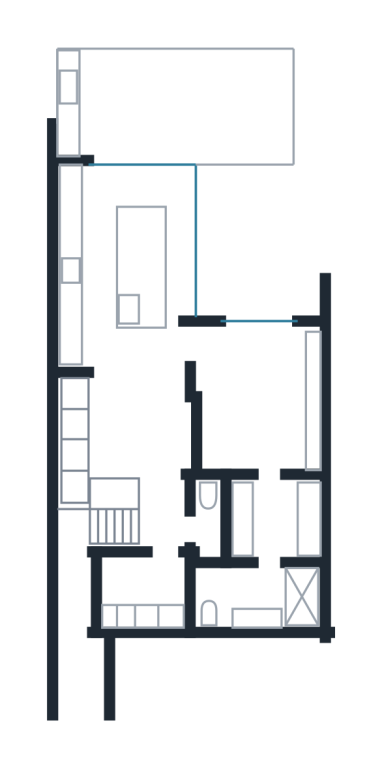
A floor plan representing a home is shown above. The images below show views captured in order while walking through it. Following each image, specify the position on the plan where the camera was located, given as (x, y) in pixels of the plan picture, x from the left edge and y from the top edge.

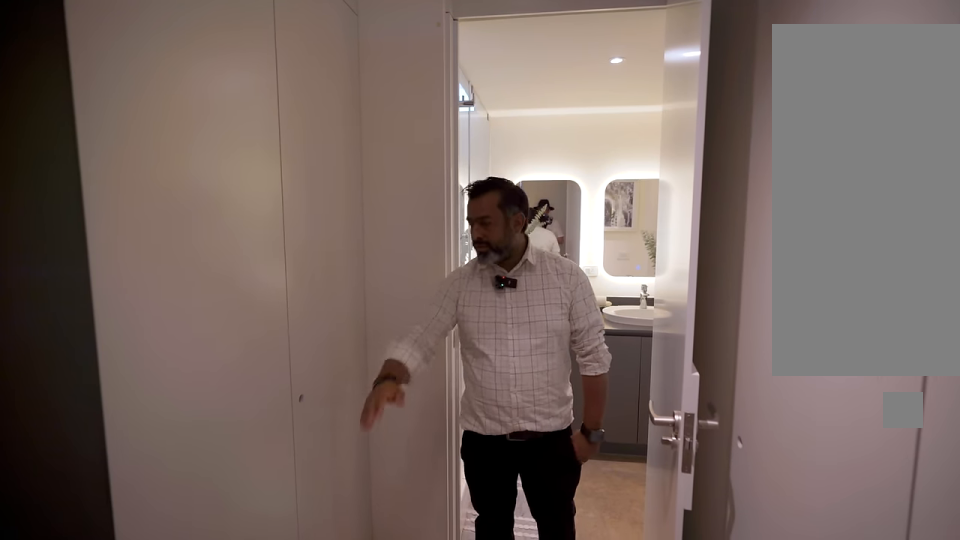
(268, 493)
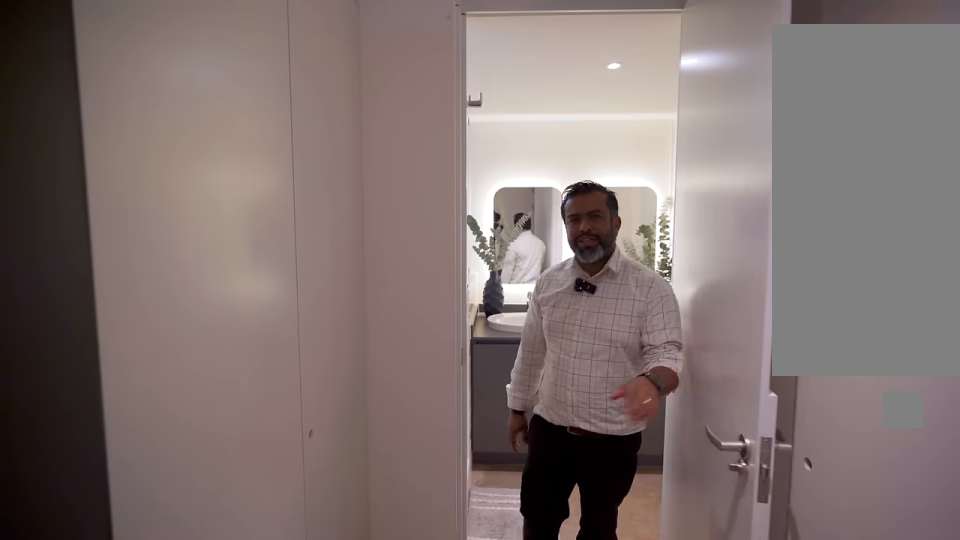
(269, 499)
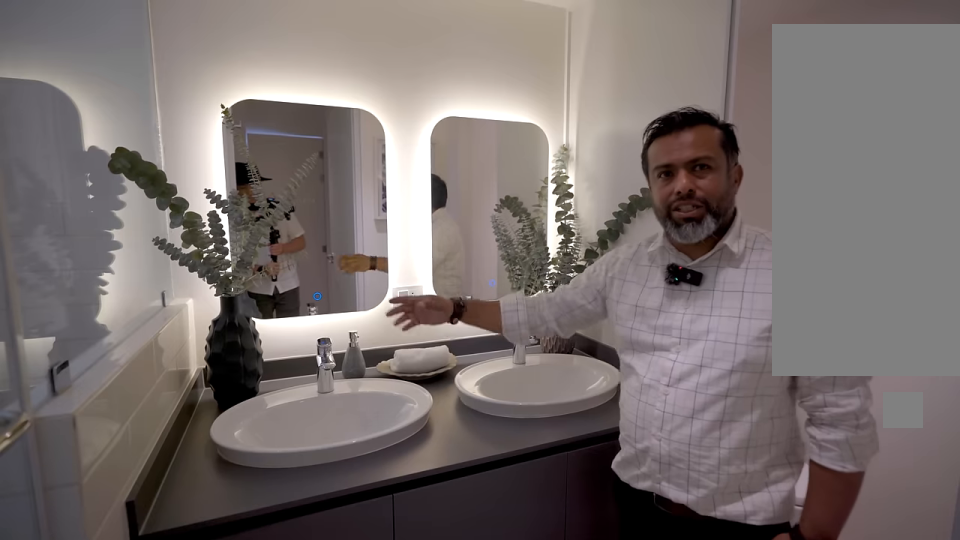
(263, 580)
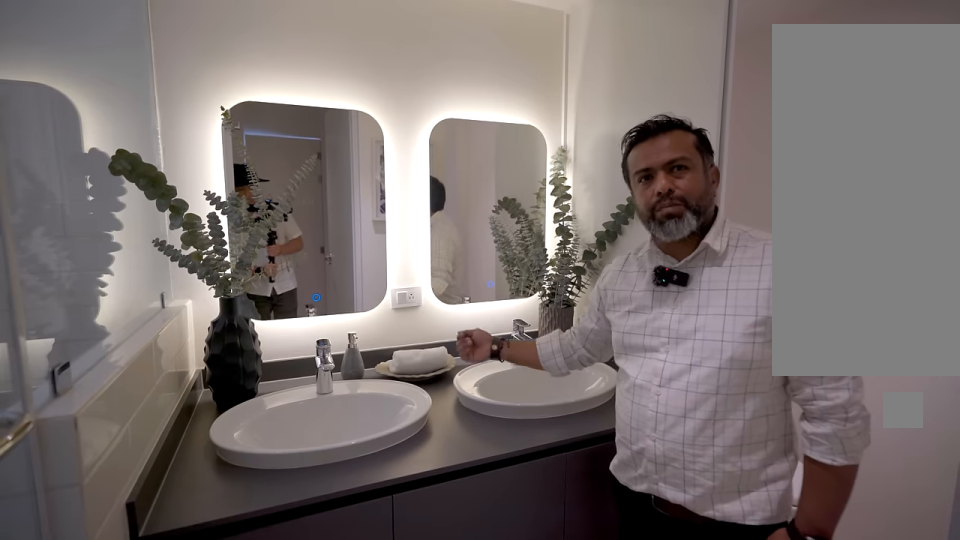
(263, 580)
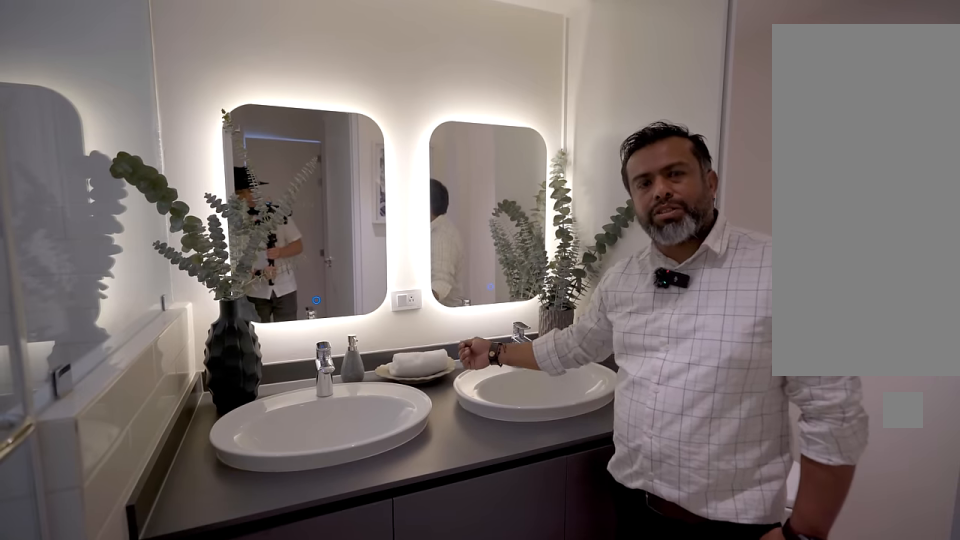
(263, 580)
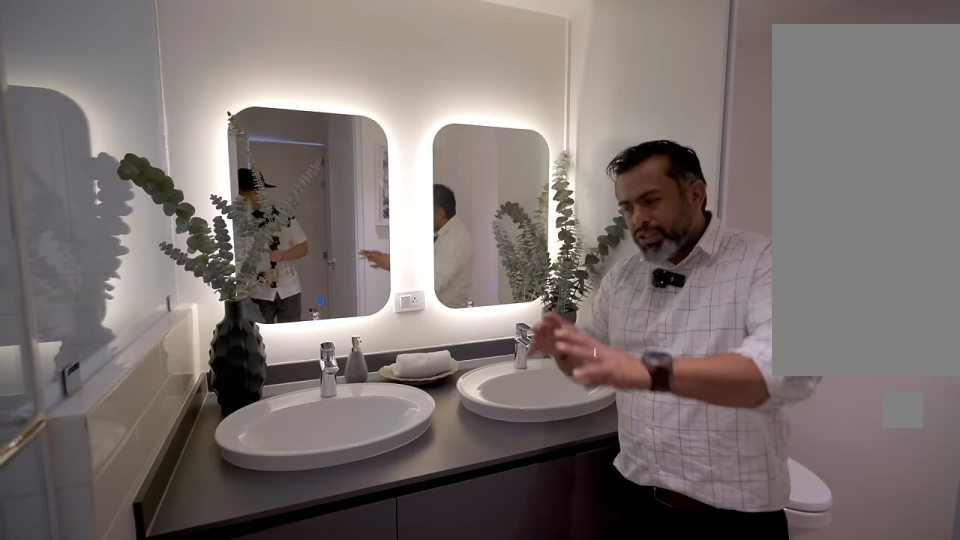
(264, 582)
